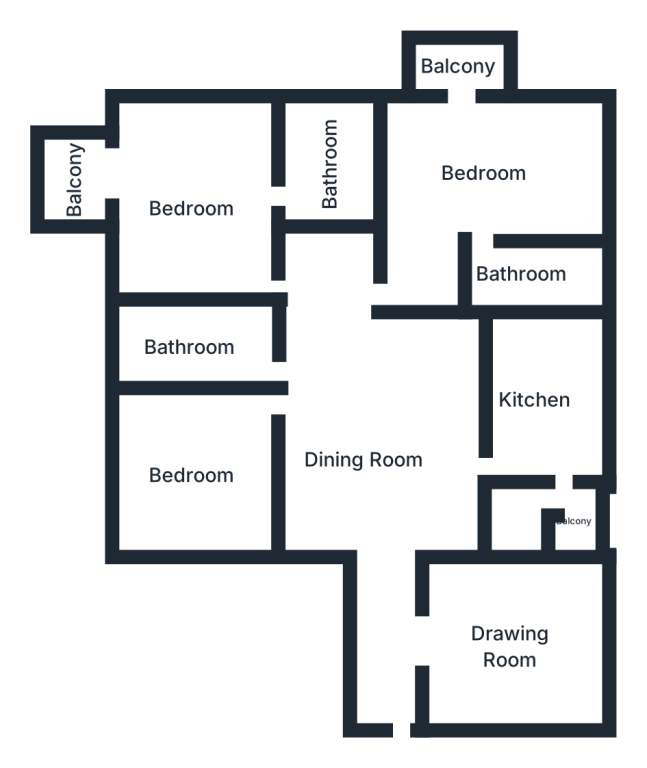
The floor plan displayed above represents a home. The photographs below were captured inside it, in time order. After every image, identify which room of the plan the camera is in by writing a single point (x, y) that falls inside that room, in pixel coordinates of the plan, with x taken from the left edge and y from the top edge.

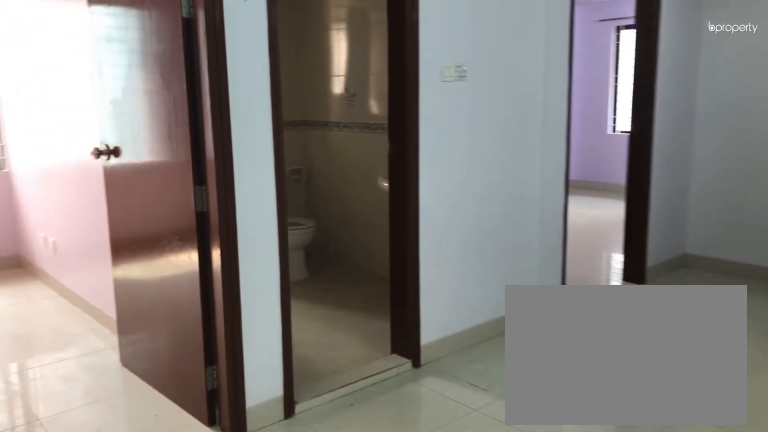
(363, 463)
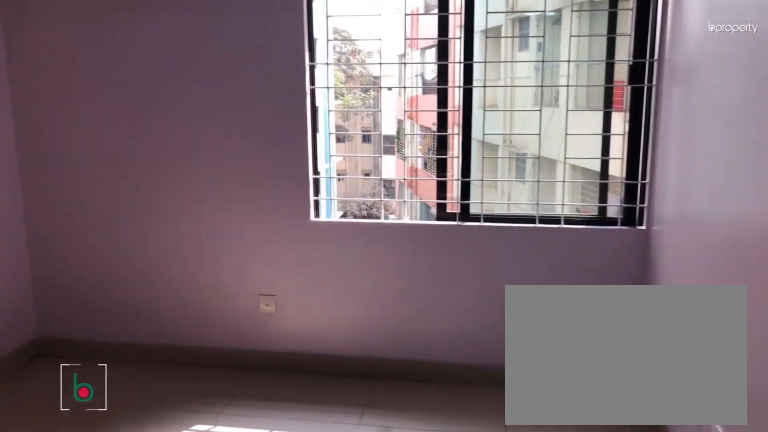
(188, 473)
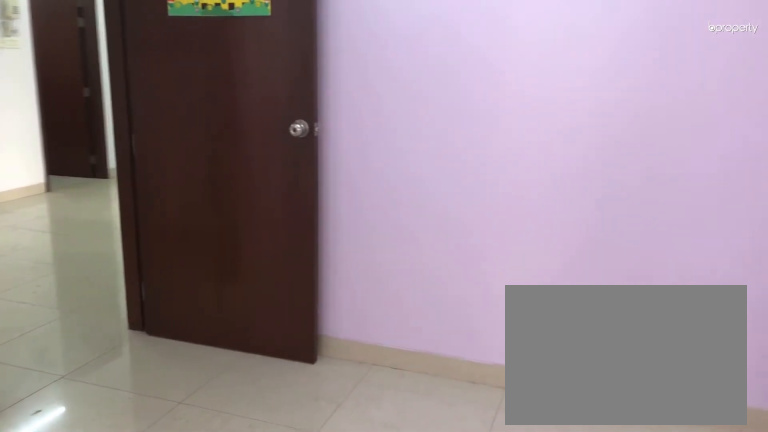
(190, 211)
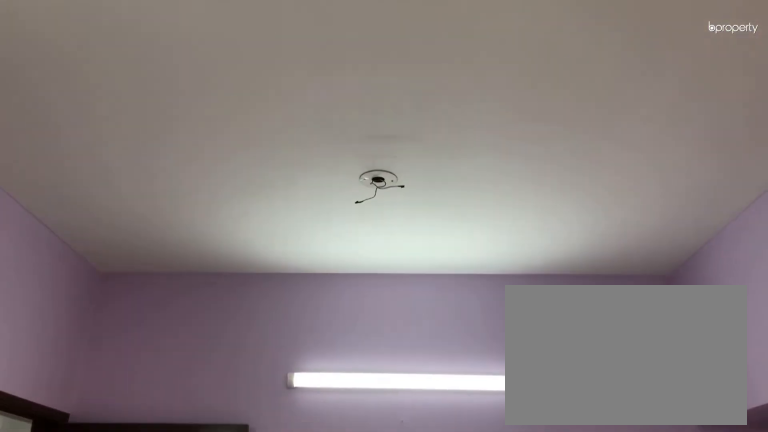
(190, 211)
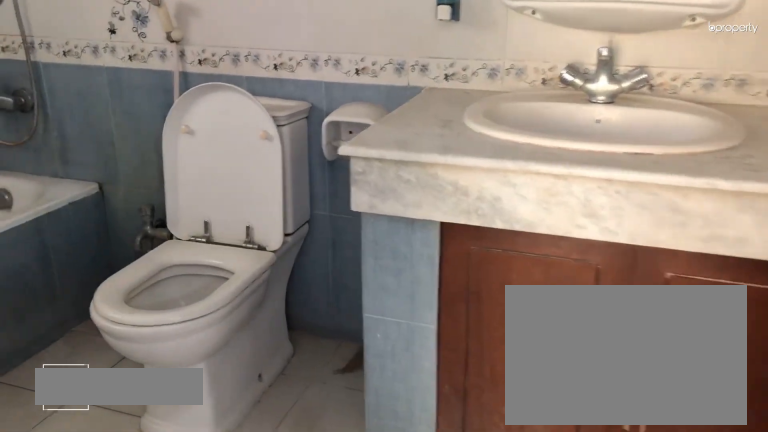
(325, 164)
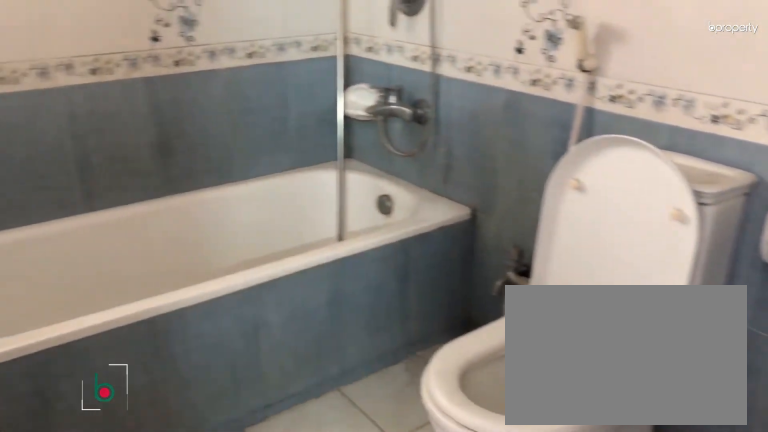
(325, 164)
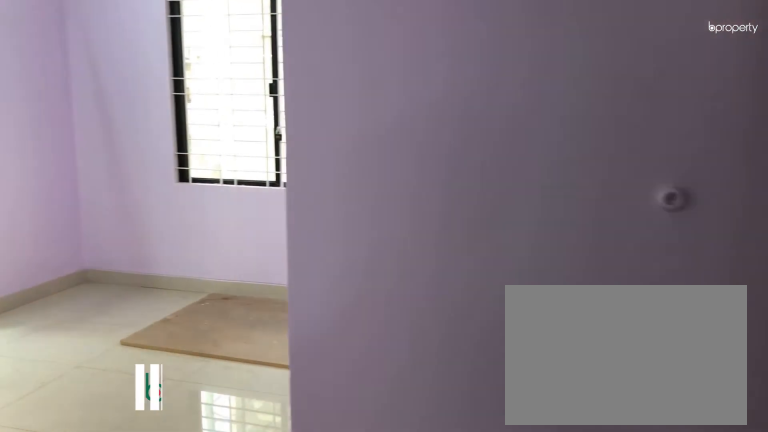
(489, 173)
